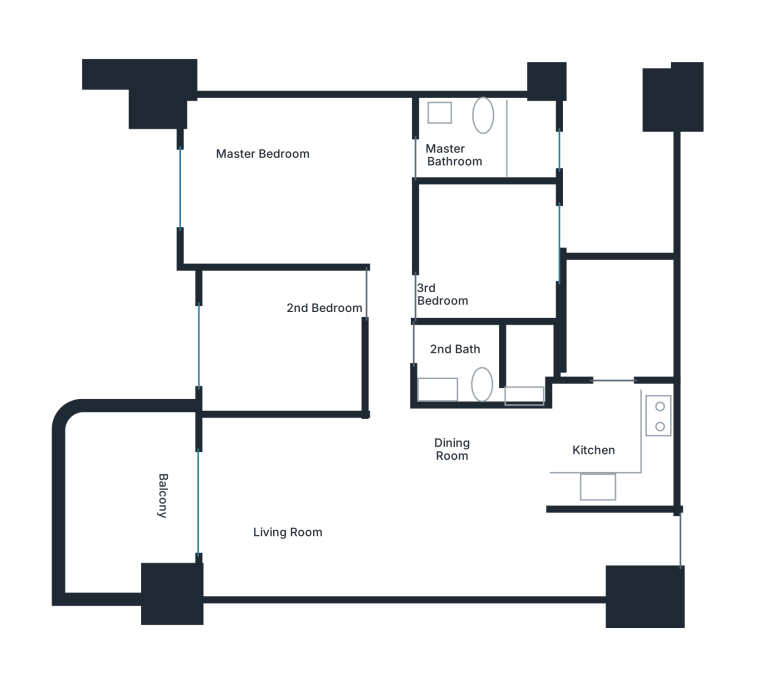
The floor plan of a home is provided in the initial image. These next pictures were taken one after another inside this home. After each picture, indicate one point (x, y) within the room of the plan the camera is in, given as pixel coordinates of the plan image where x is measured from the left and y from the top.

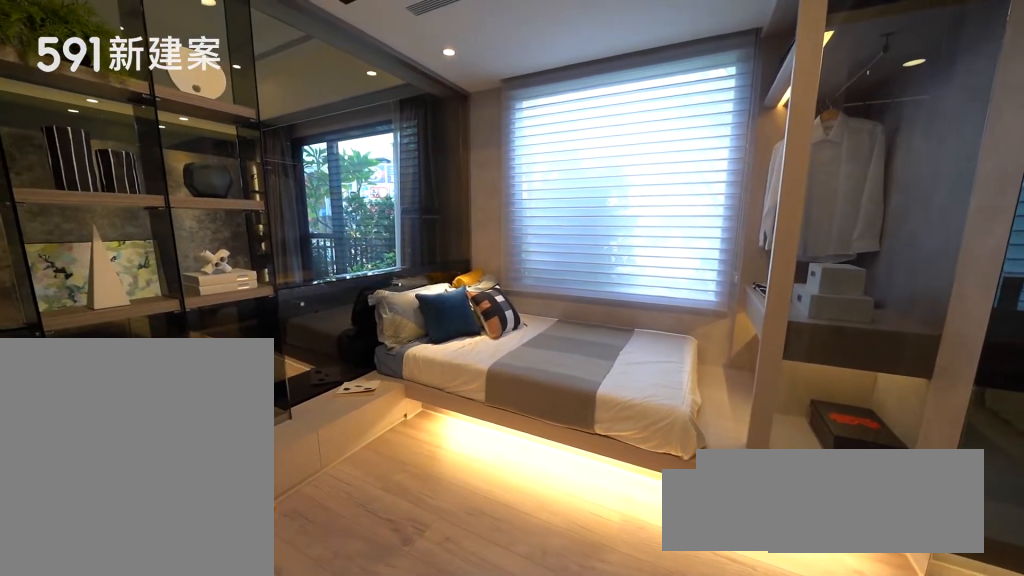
(278, 343)
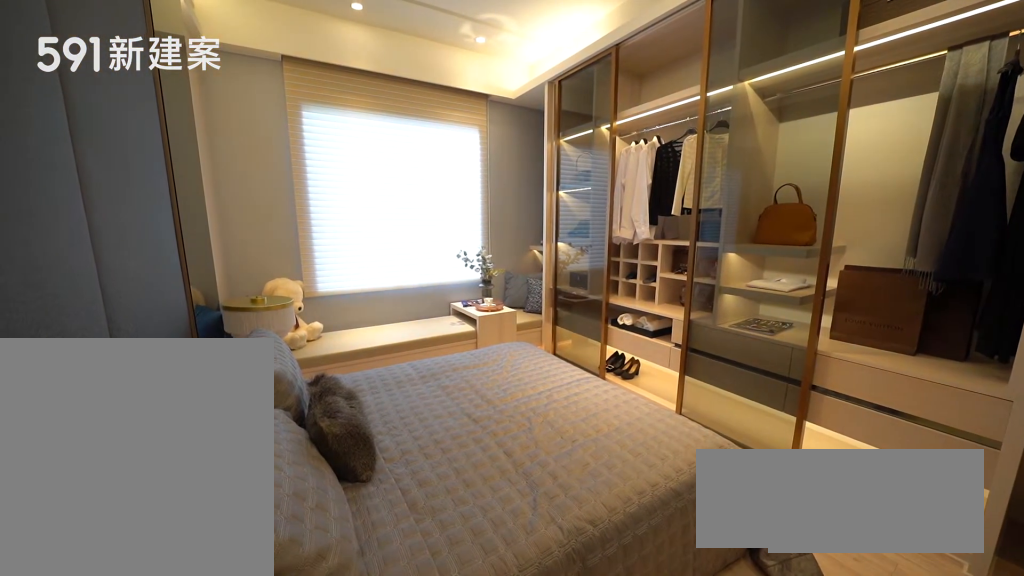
(296, 176)
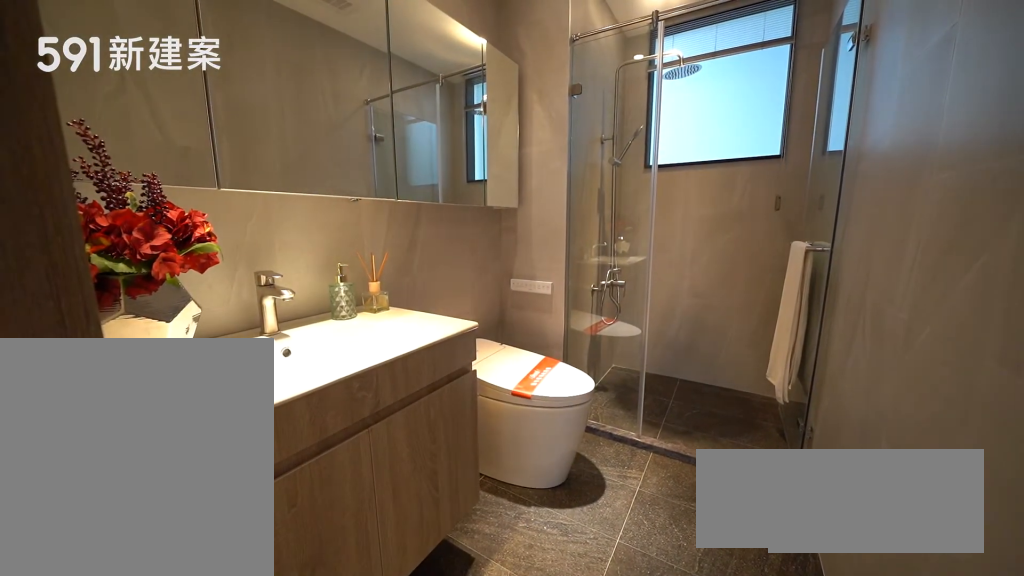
(492, 140)
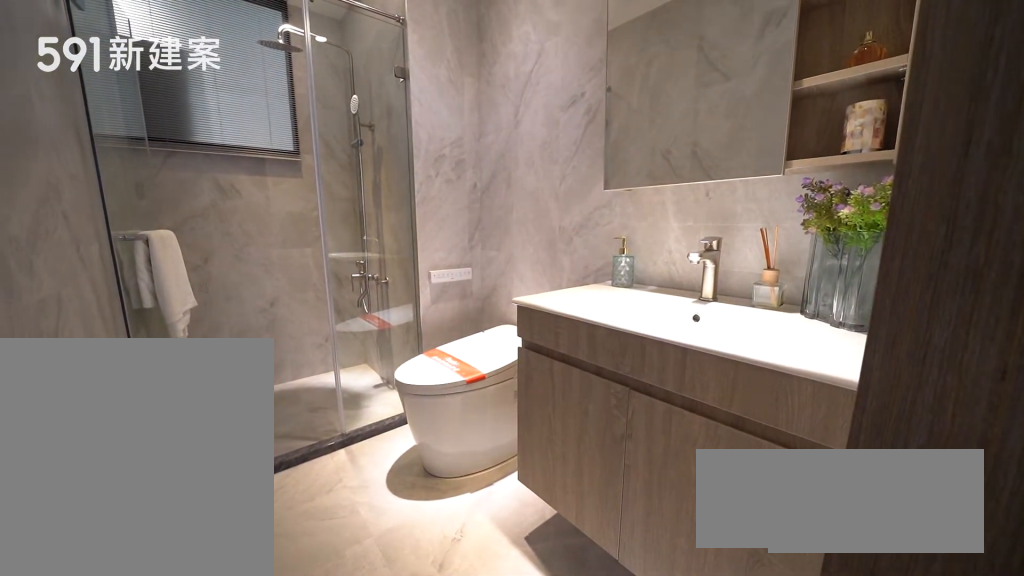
(488, 366)
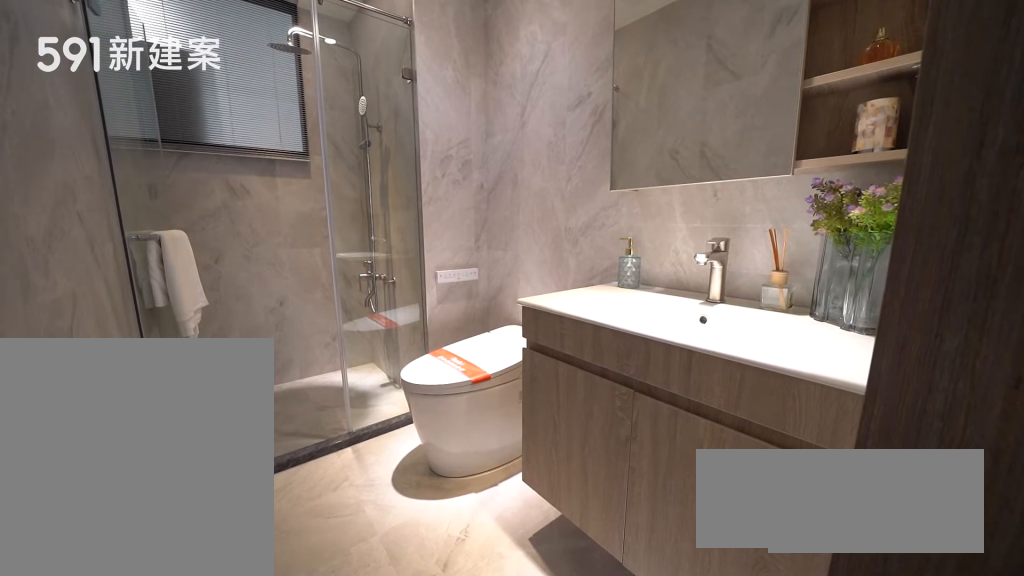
(488, 366)
